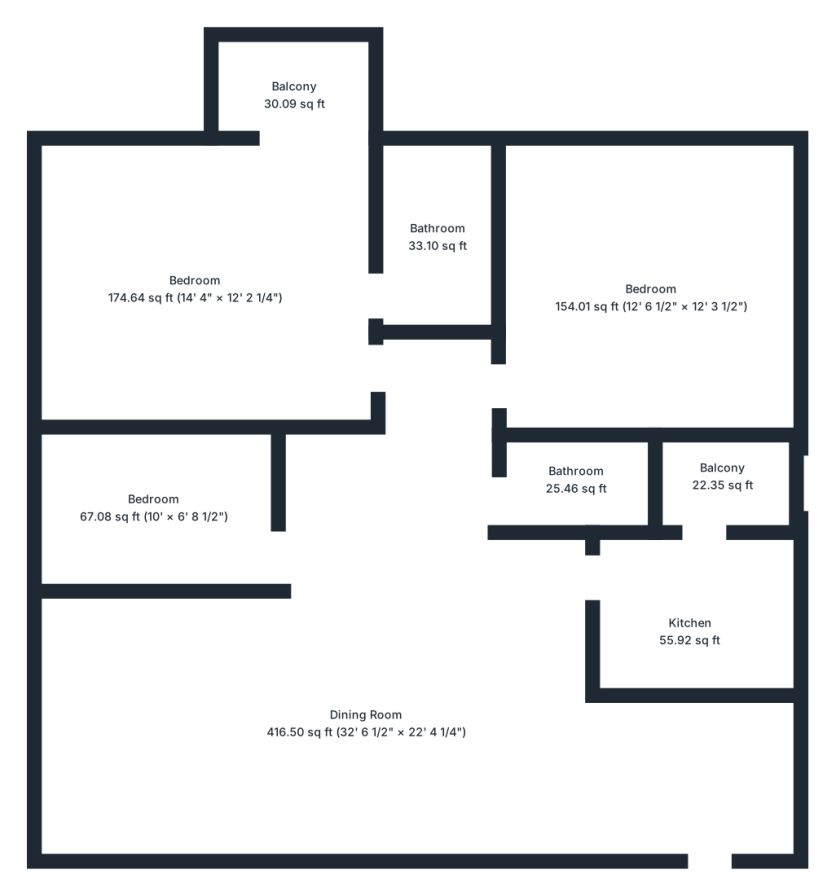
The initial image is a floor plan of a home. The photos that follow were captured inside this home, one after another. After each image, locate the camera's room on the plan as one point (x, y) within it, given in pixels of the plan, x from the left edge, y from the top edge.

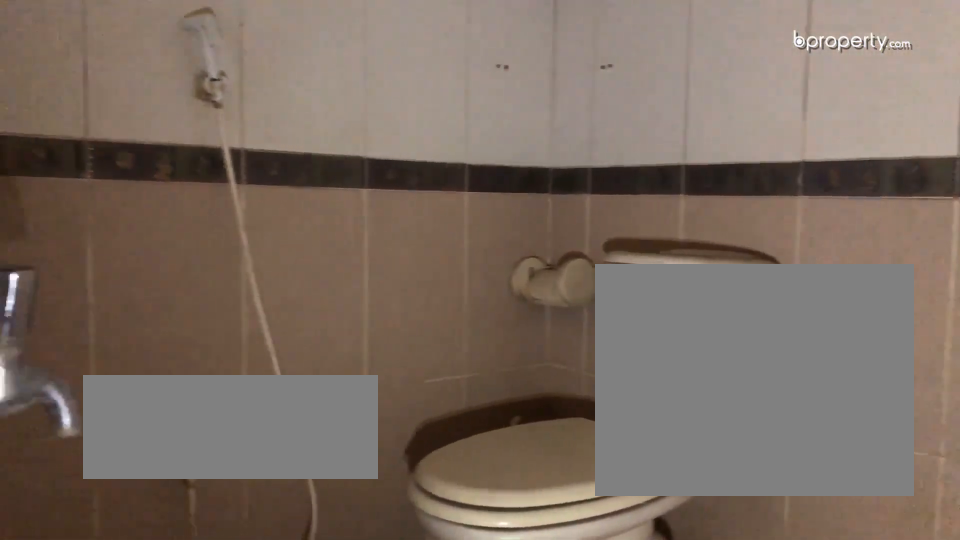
(441, 248)
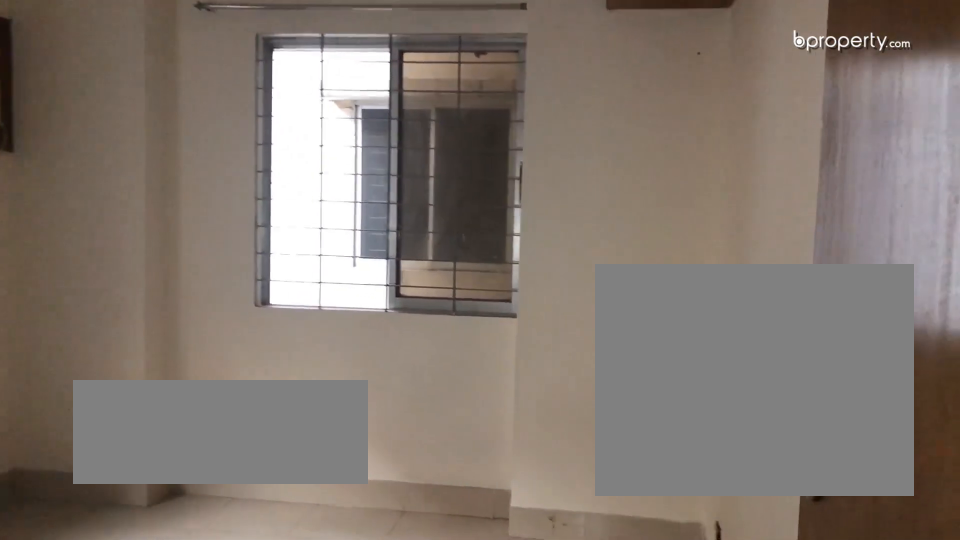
(652, 305)
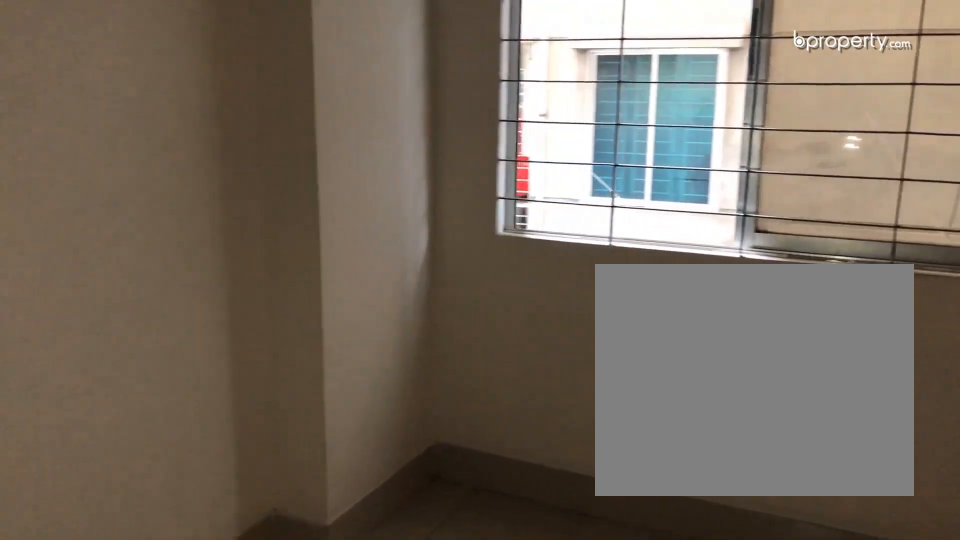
(652, 305)
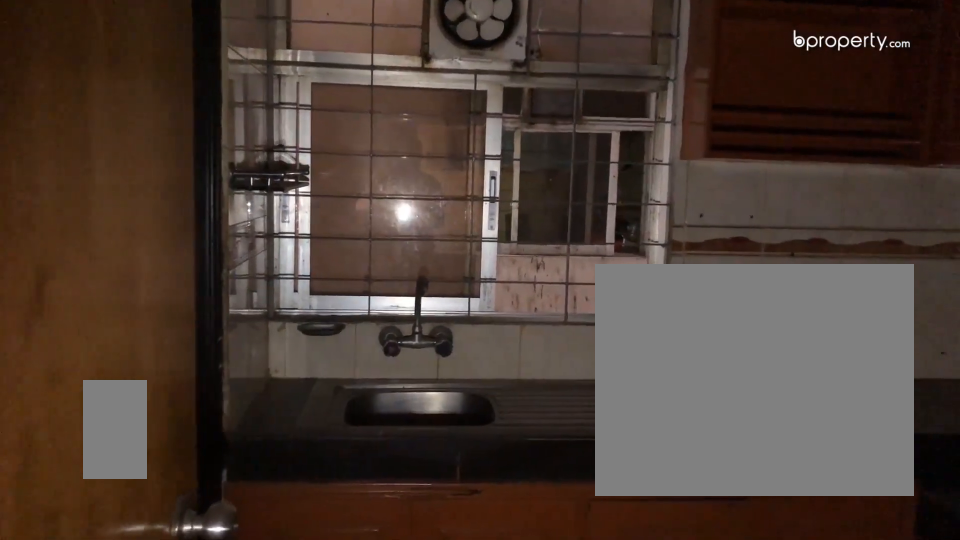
(690, 628)
